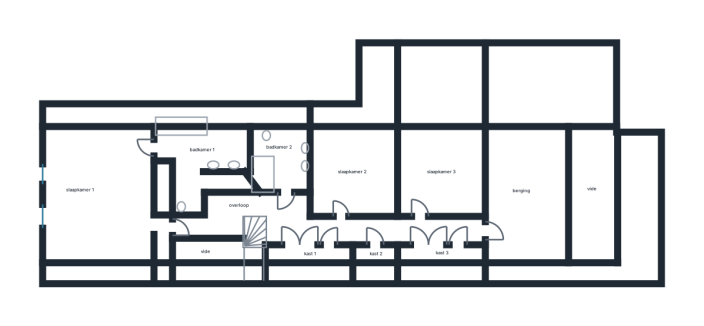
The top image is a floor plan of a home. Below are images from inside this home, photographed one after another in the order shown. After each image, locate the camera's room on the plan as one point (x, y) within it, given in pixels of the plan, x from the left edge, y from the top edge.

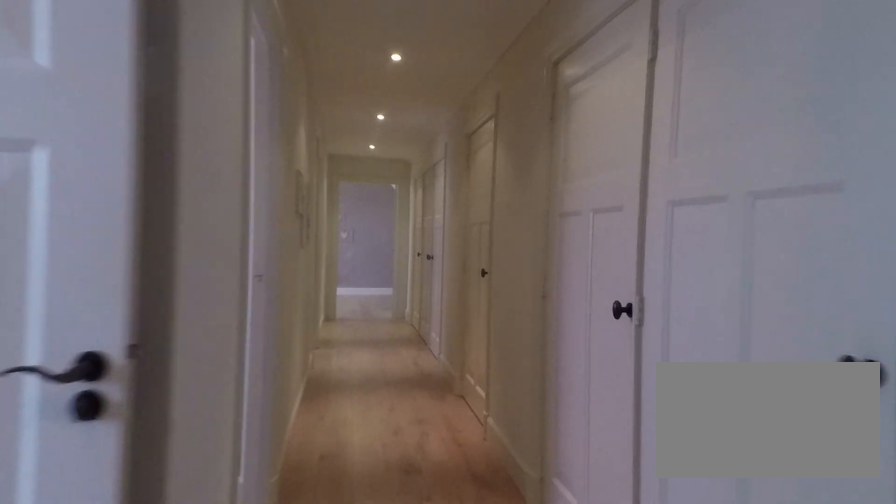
(314, 223)
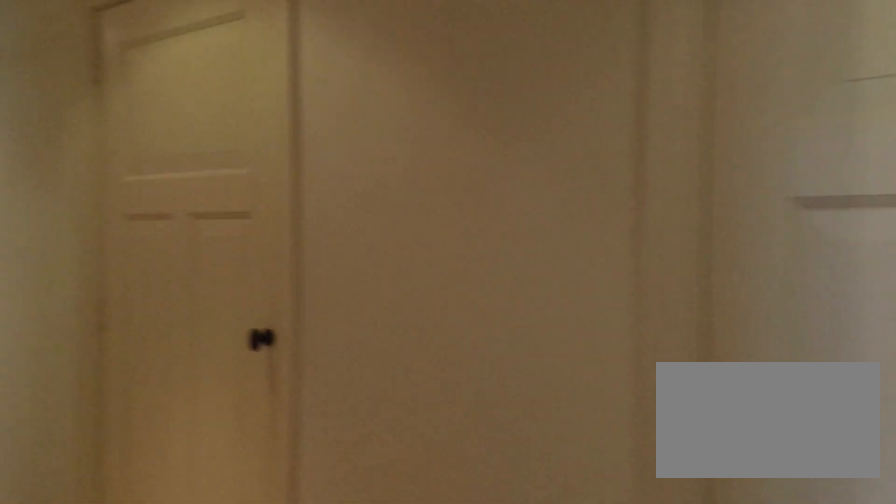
(314, 223)
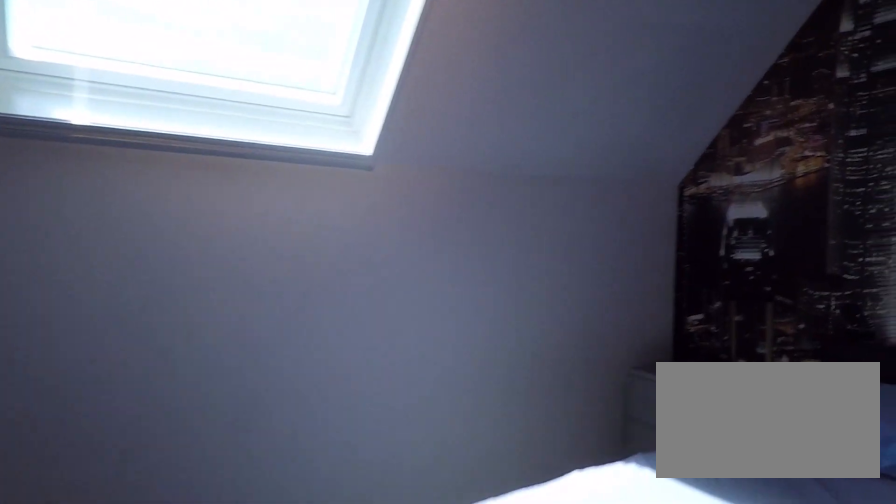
(441, 171)
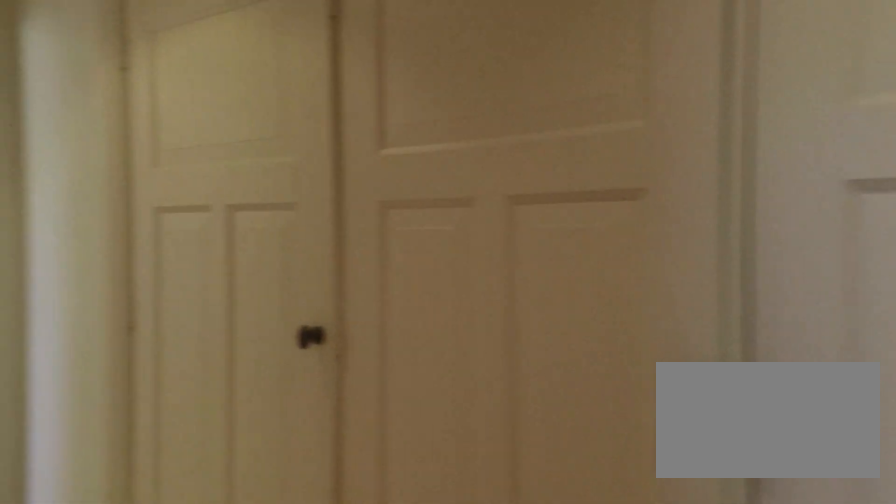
(314, 223)
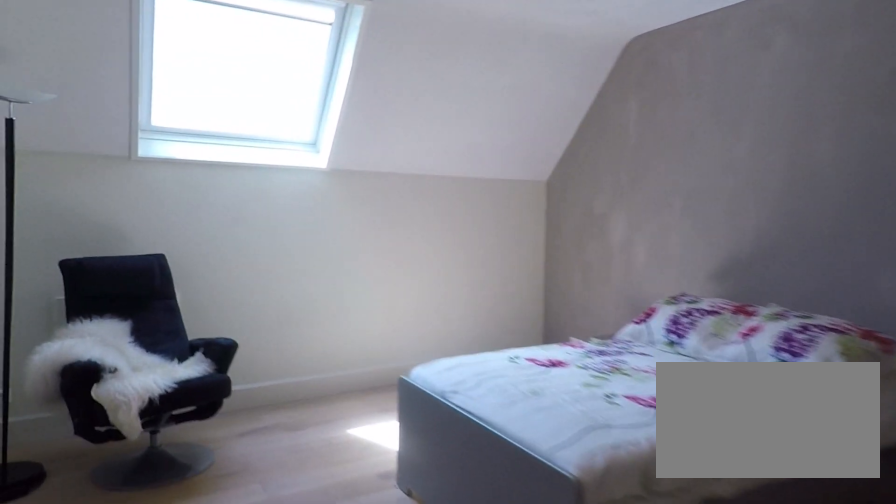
(528, 194)
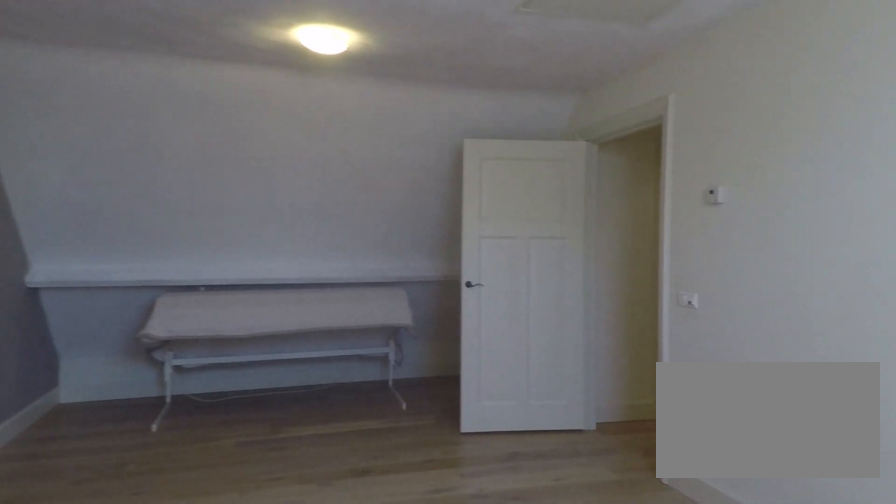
(528, 194)
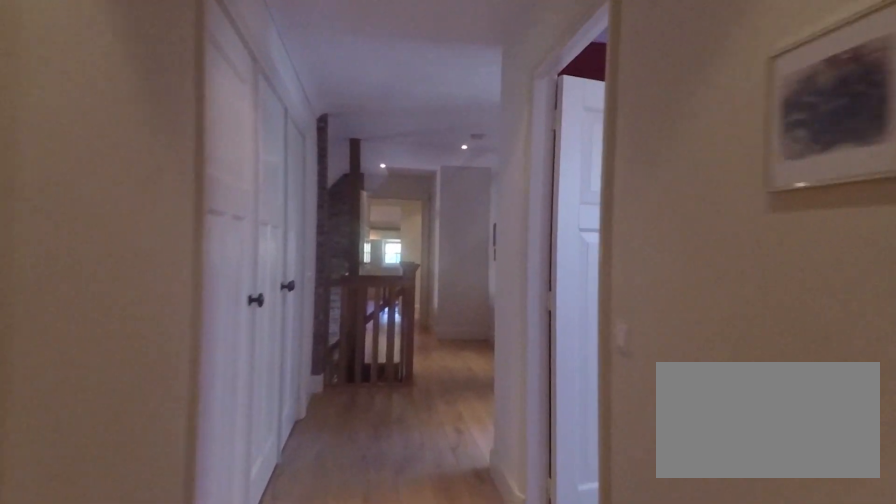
(314, 223)
